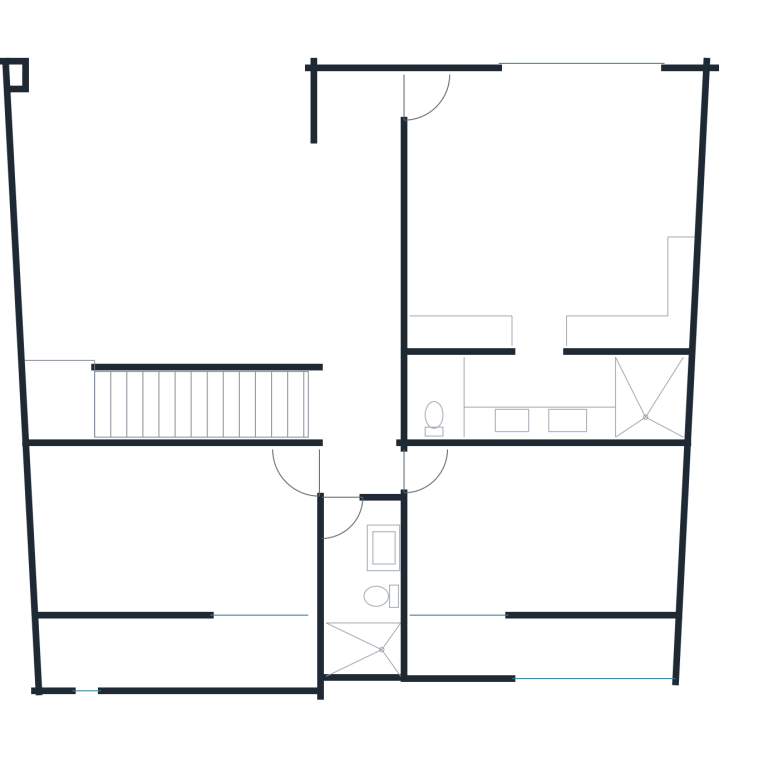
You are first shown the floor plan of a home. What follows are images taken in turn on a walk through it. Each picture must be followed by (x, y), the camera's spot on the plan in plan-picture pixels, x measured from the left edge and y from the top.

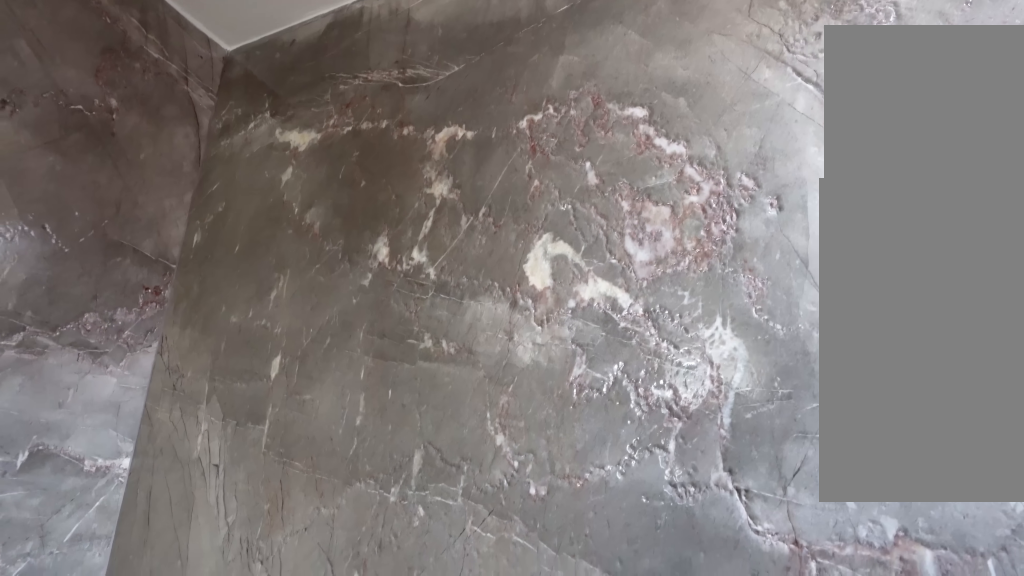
(354, 643)
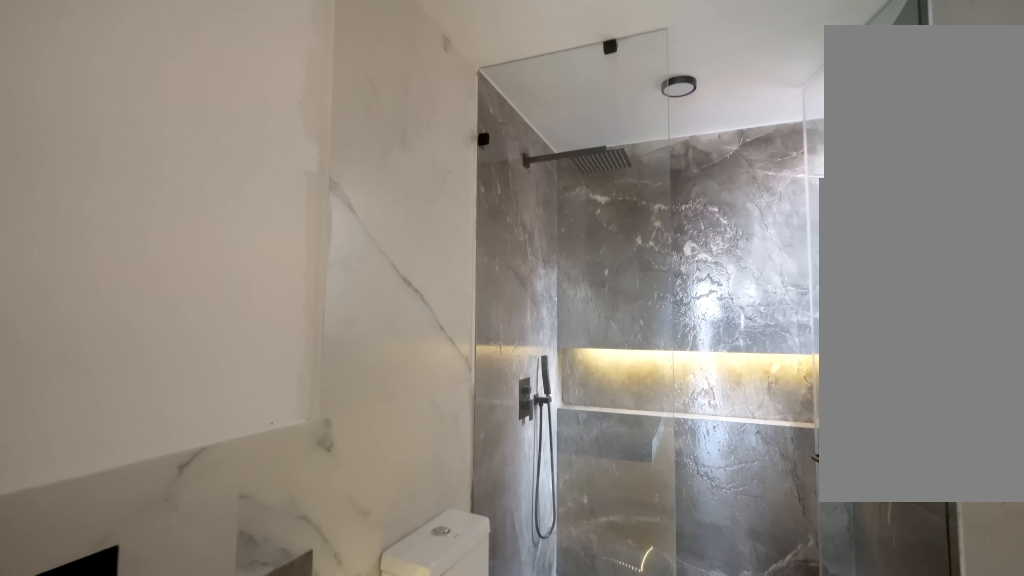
(345, 612)
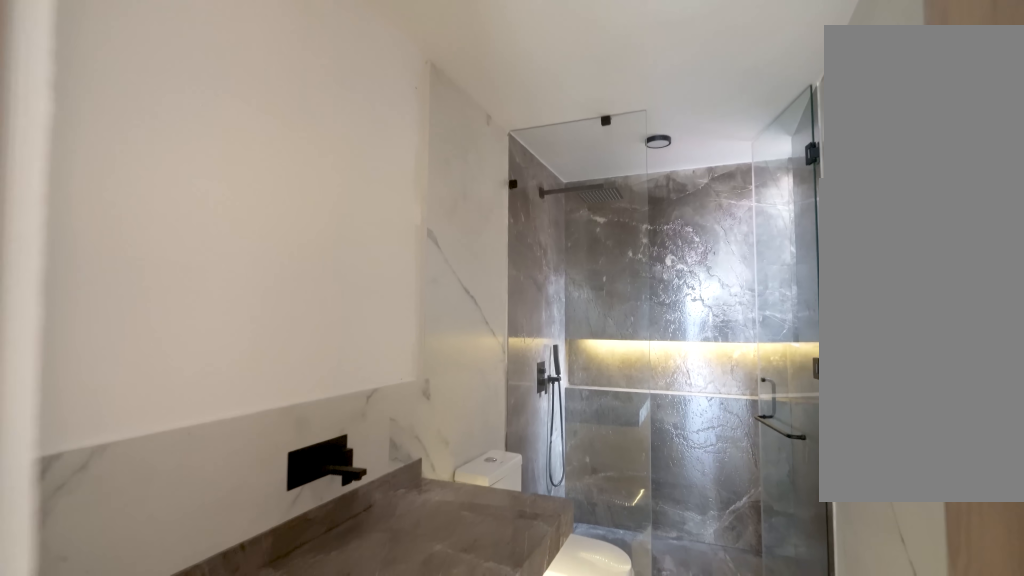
(342, 595)
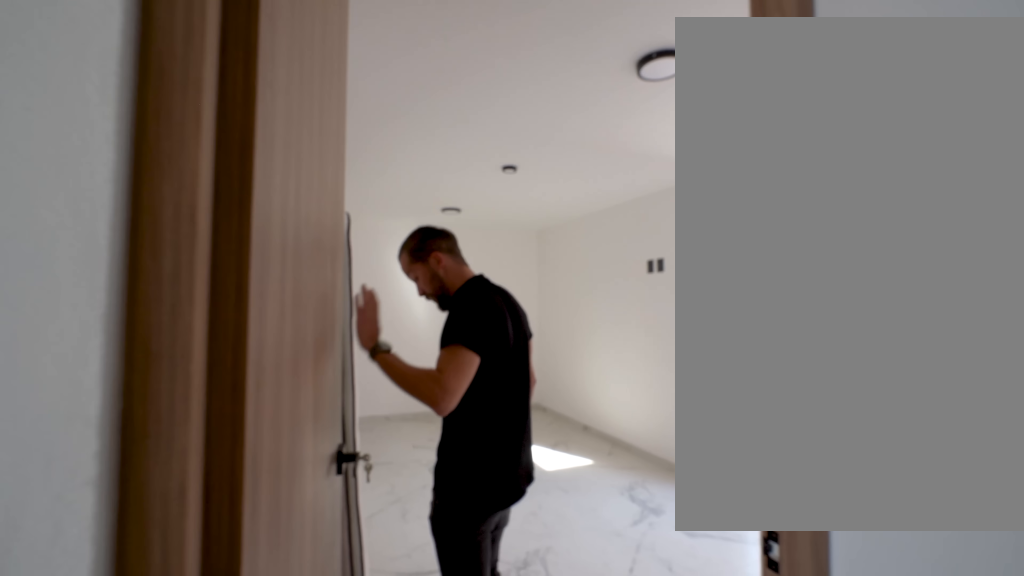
(345, 482)
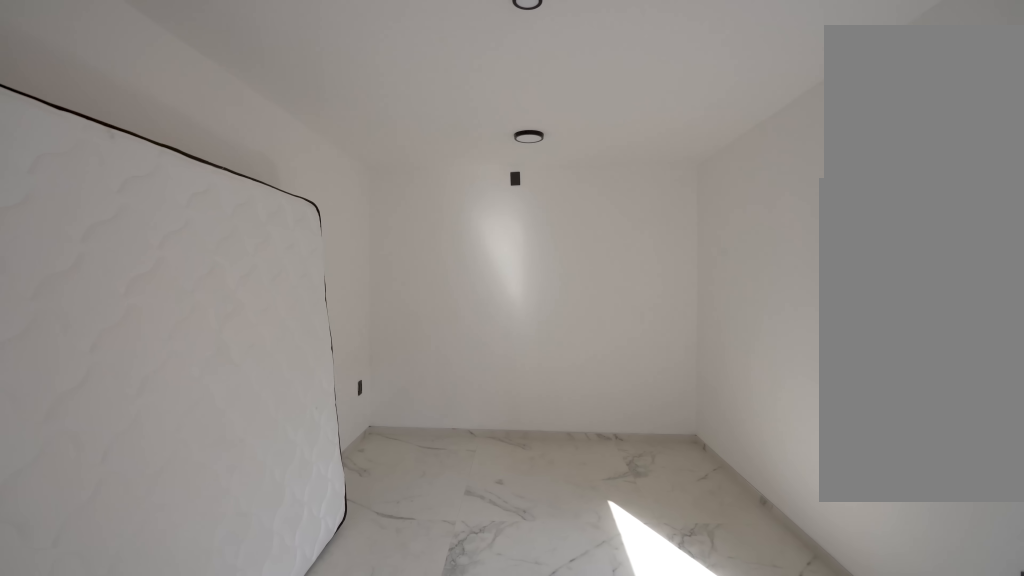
(443, 464)
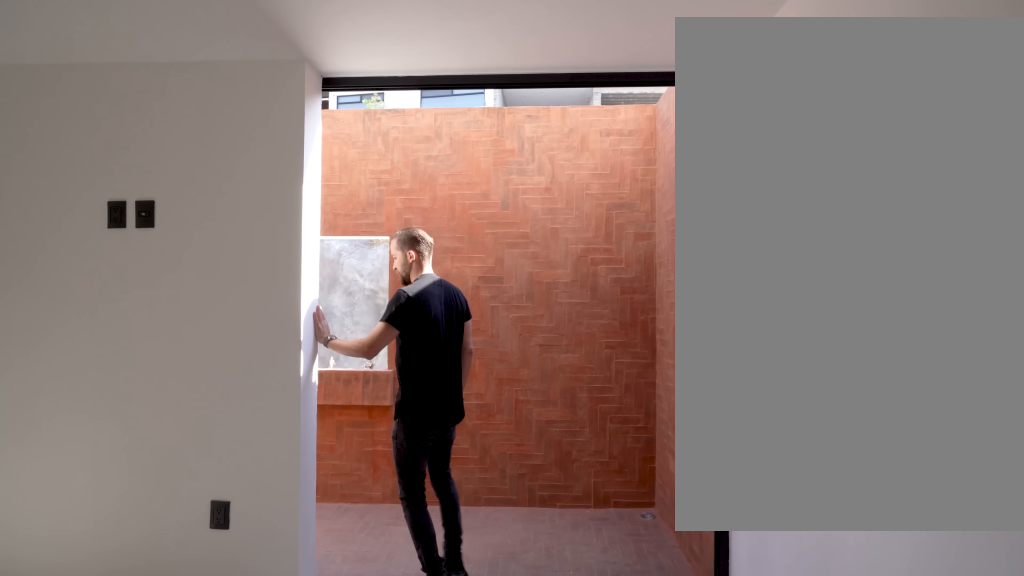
(427, 585)
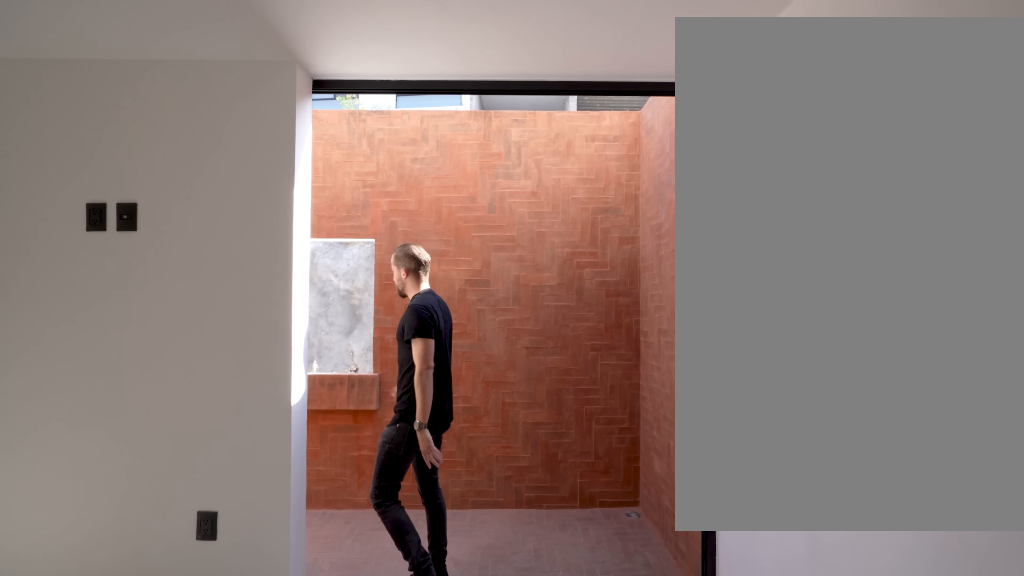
(427, 585)
